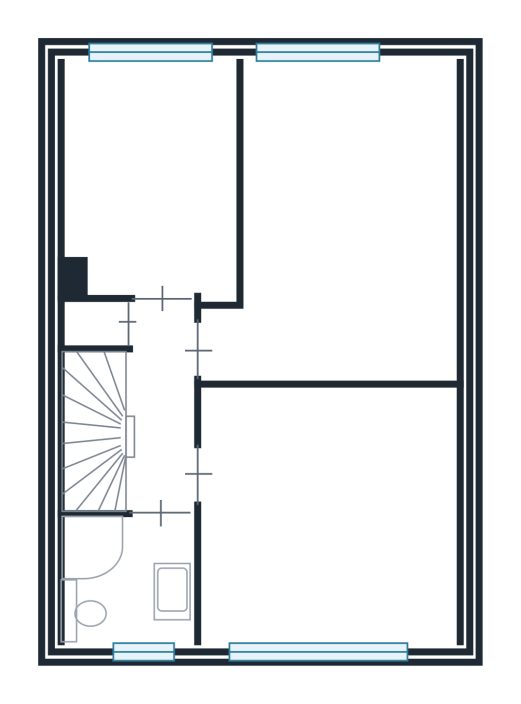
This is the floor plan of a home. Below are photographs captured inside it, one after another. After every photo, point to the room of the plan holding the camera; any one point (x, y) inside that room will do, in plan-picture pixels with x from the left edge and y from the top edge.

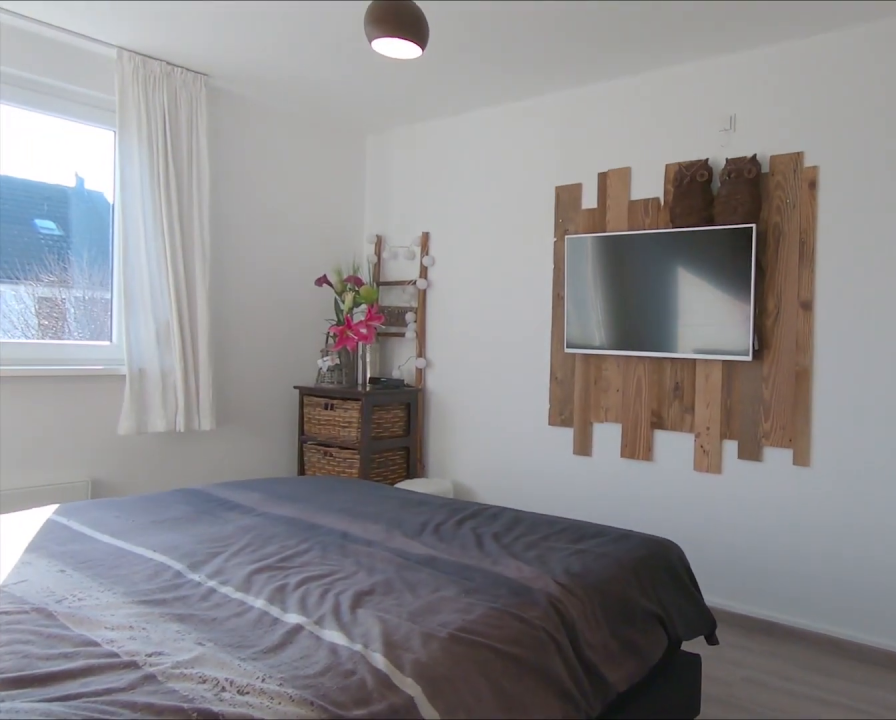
(347, 226)
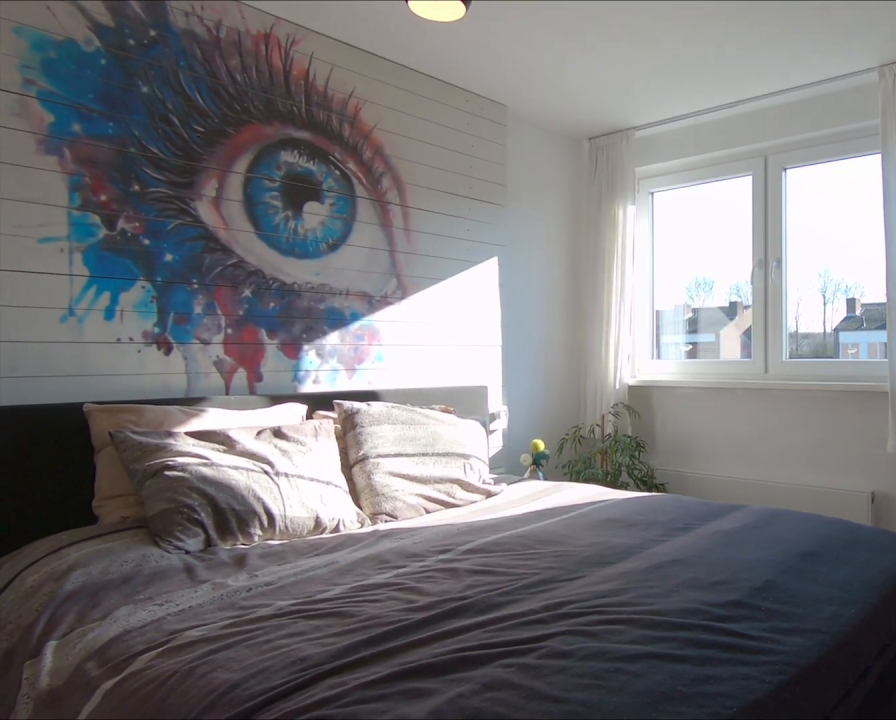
(347, 226)
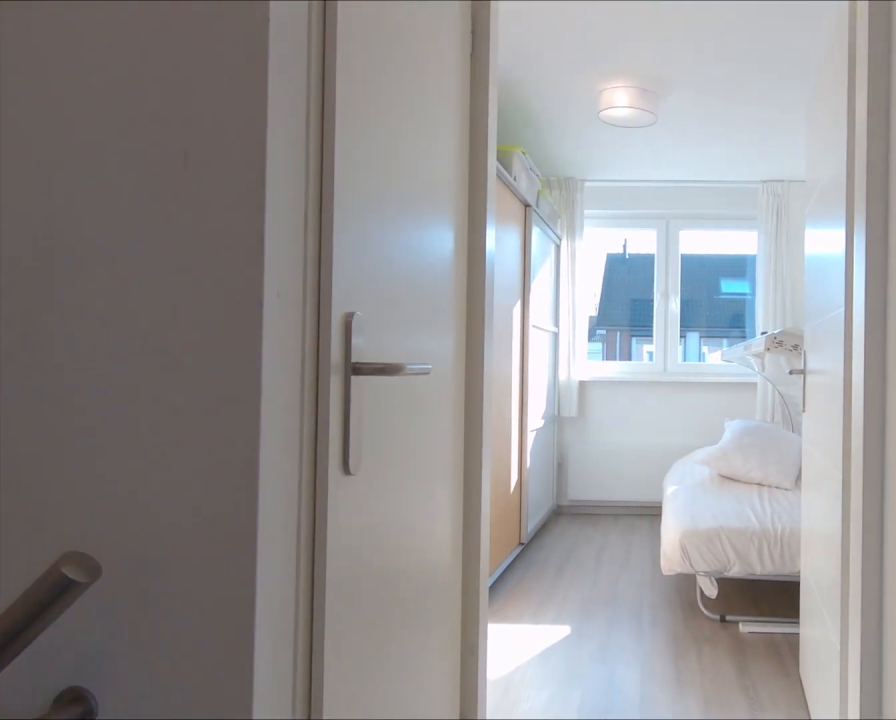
(159, 407)
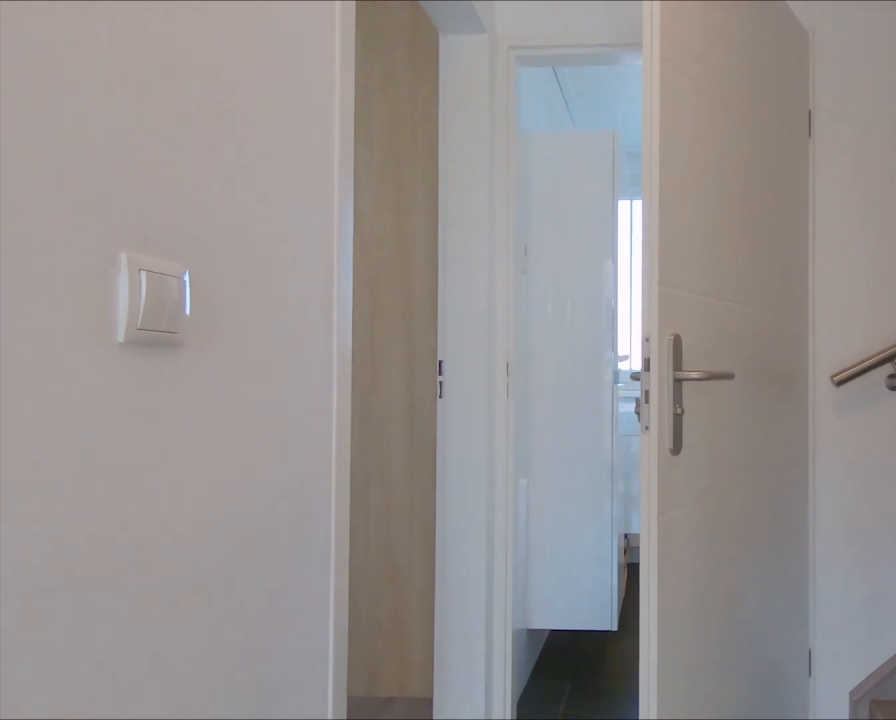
(159, 406)
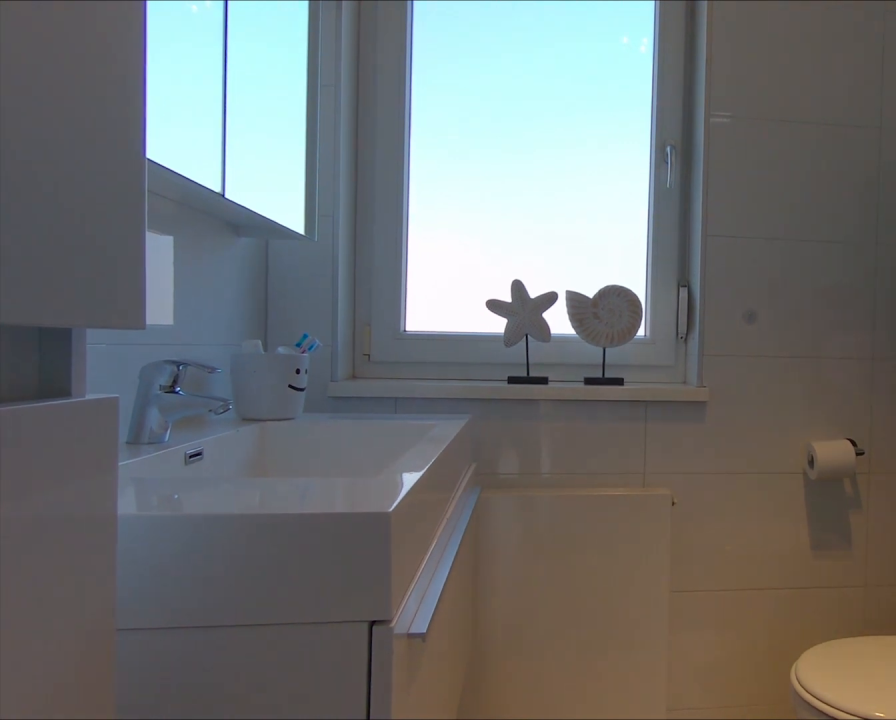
(136, 582)
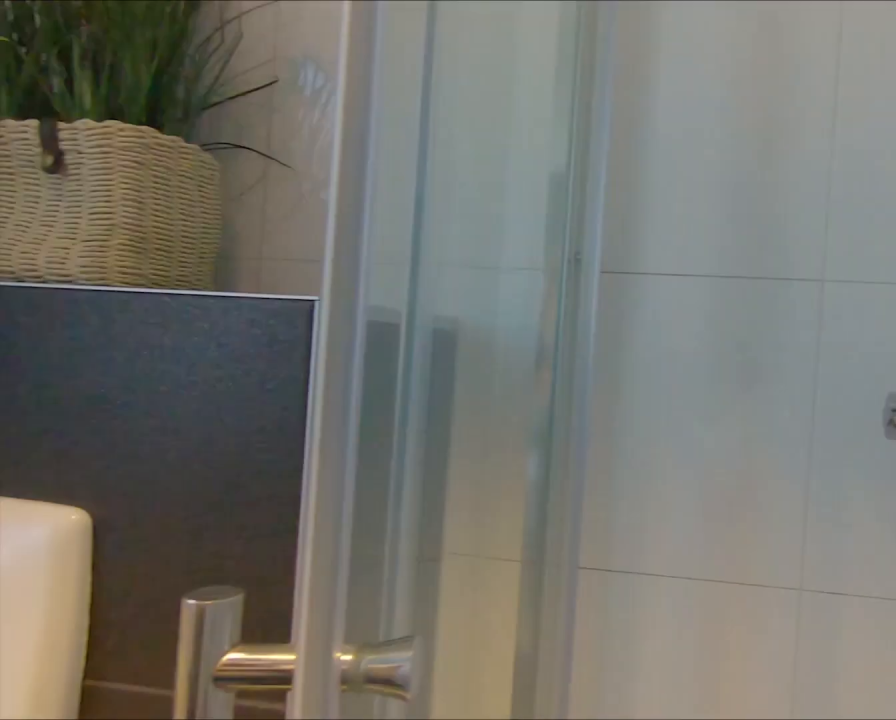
(136, 582)
